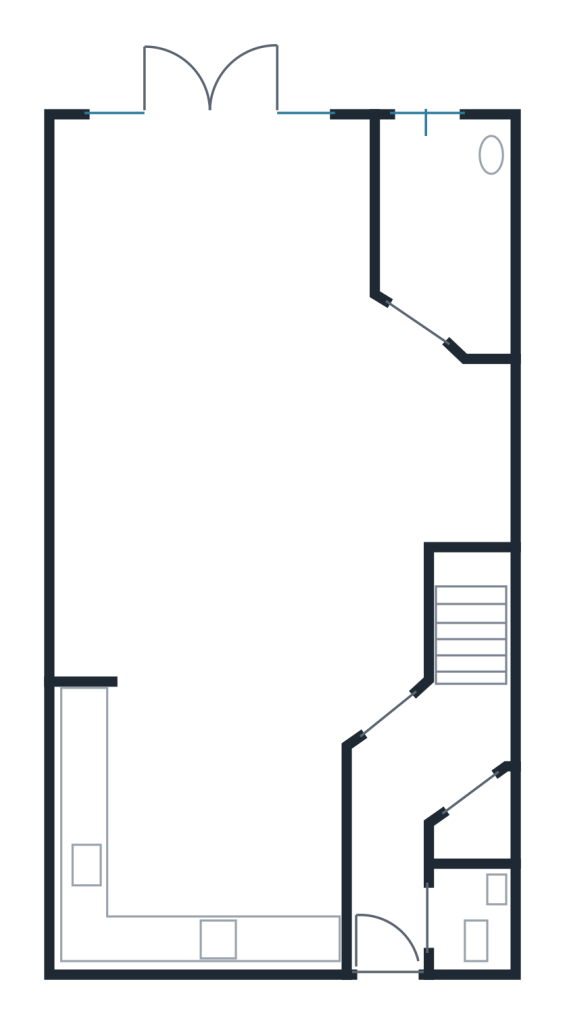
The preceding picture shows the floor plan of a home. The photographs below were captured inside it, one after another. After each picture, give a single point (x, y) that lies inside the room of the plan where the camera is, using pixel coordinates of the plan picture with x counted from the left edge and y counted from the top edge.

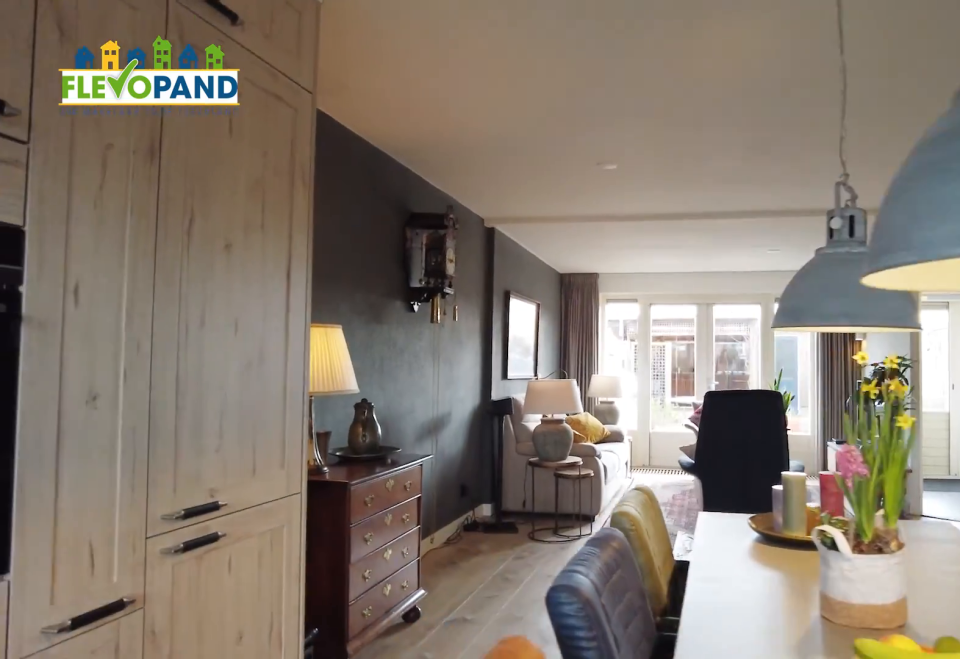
(206, 819)
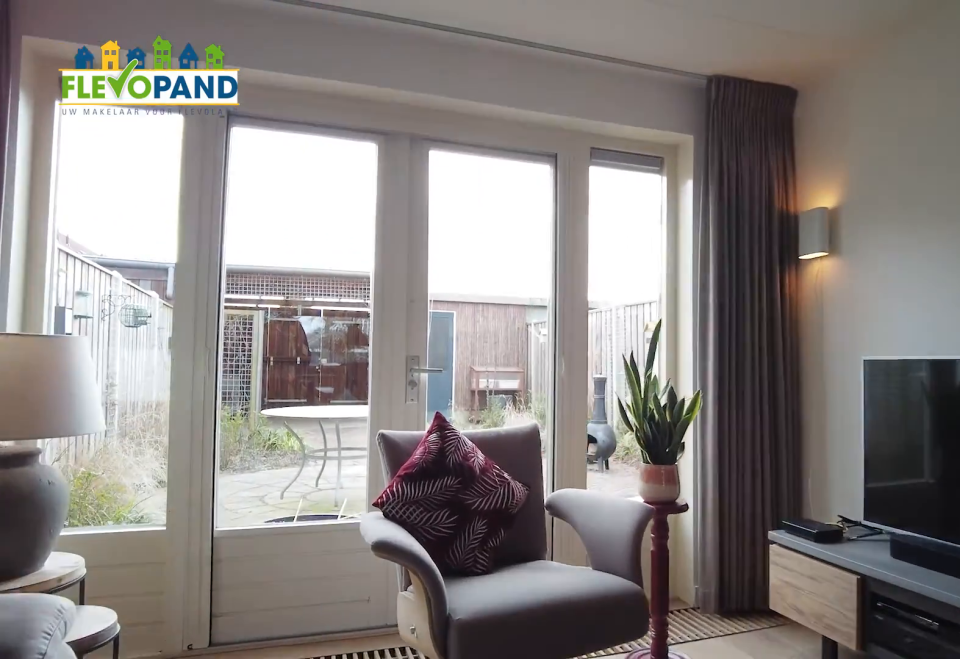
(366, 470)
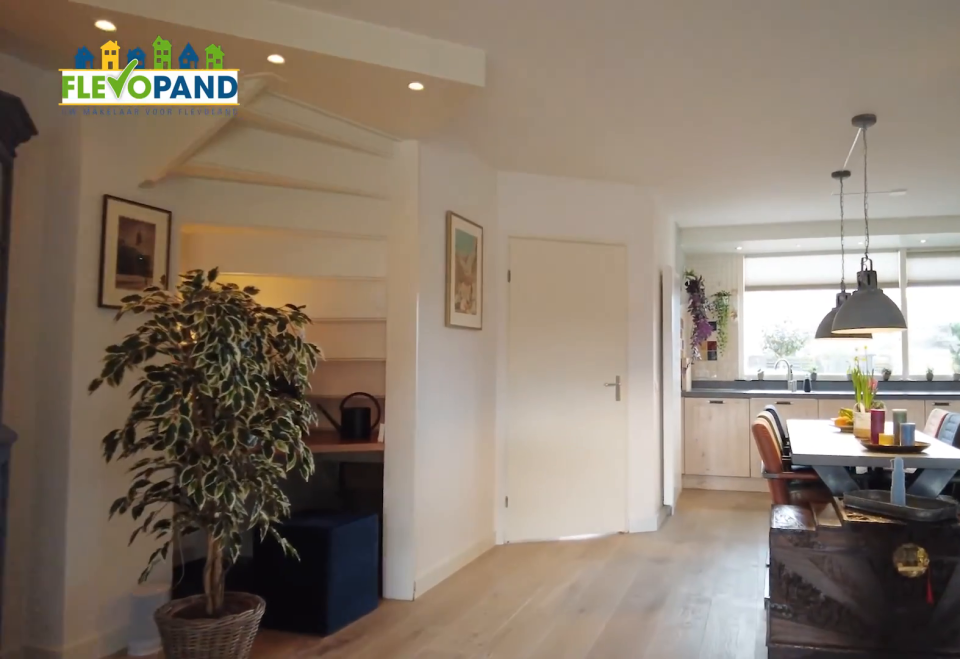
(366, 470)
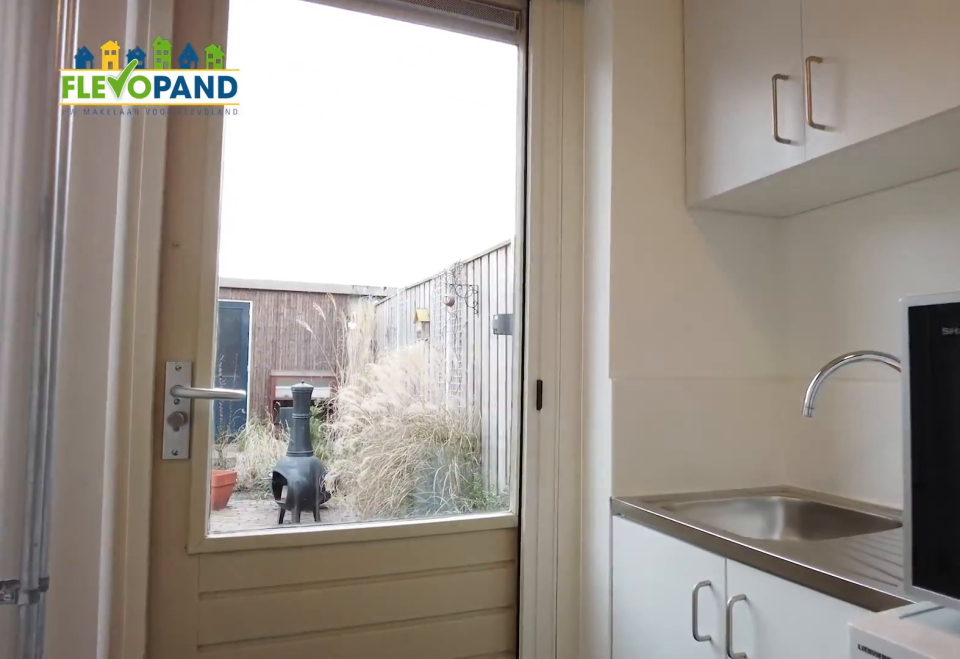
(444, 226)
